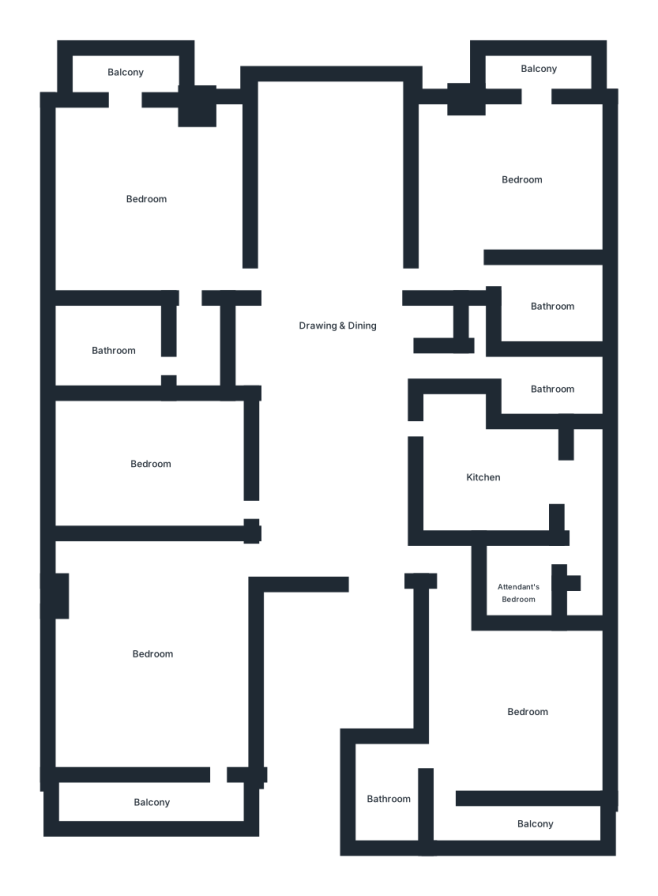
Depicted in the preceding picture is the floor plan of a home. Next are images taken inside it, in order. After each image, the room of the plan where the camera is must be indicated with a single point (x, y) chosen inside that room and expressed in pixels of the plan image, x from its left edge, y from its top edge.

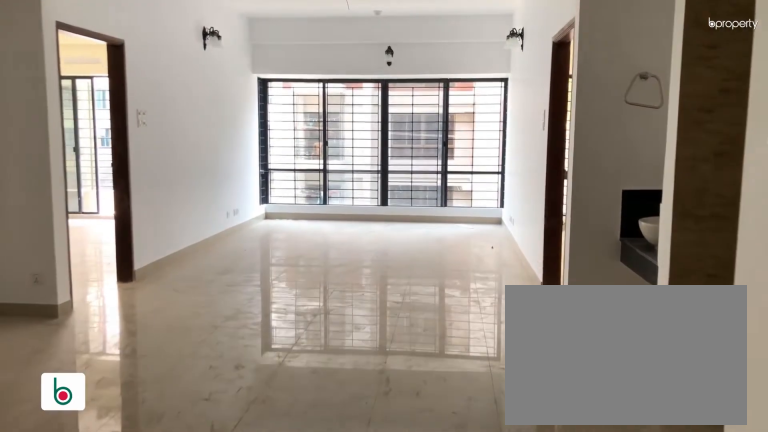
(330, 367)
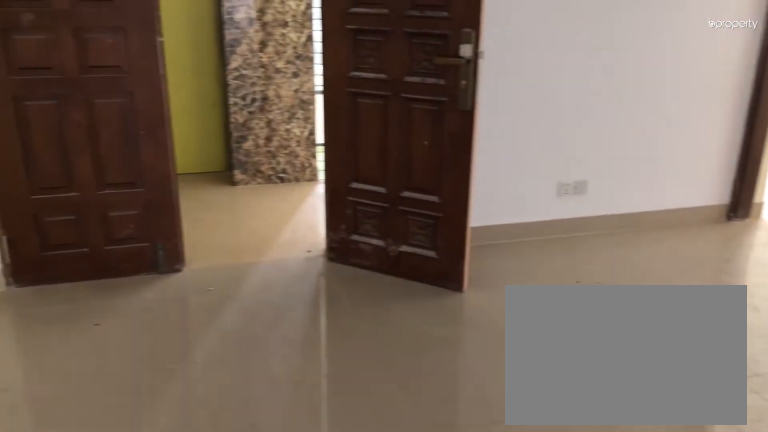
(330, 367)
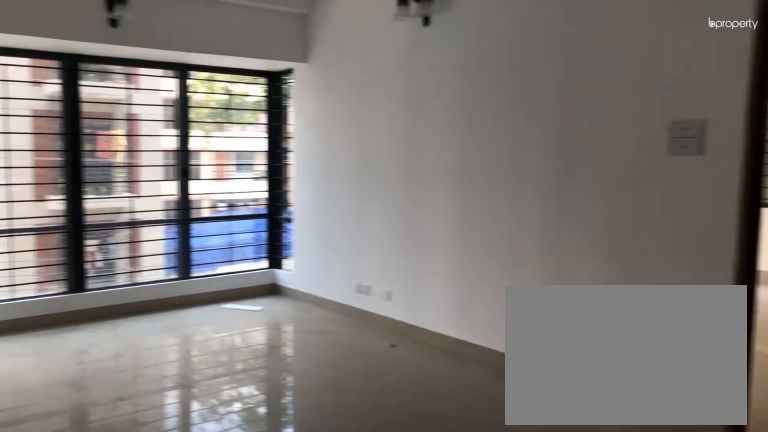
(327, 230)
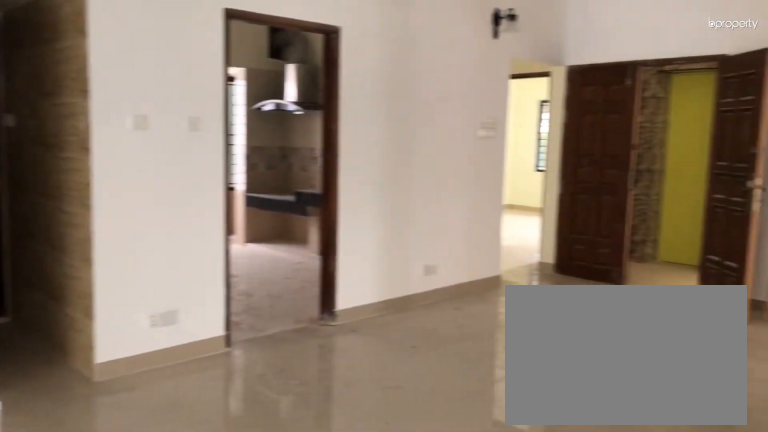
(333, 405)
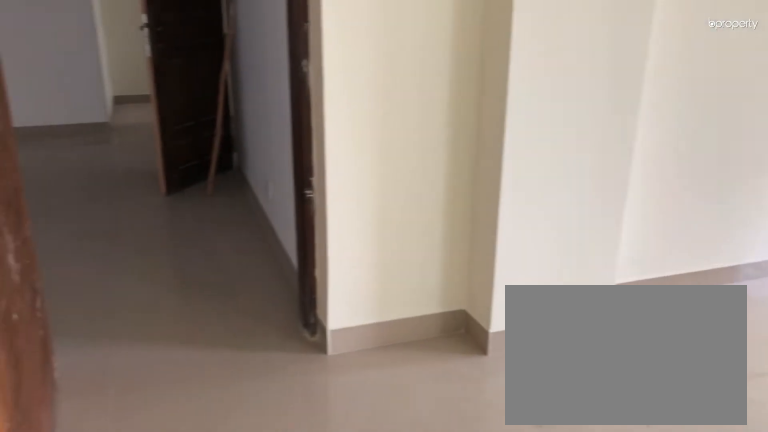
(152, 649)
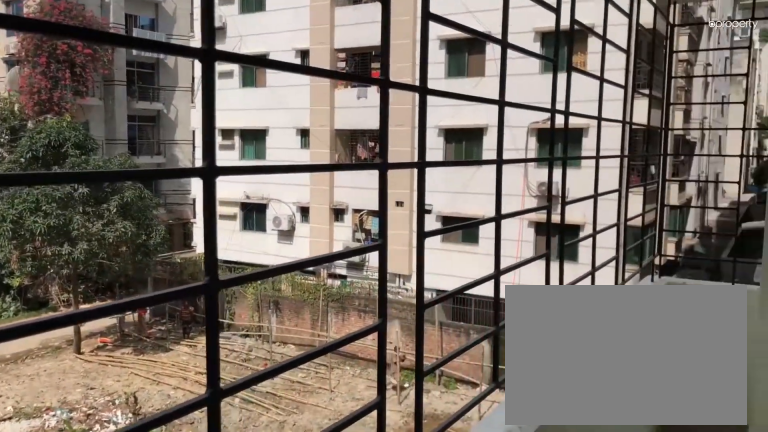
(148, 797)
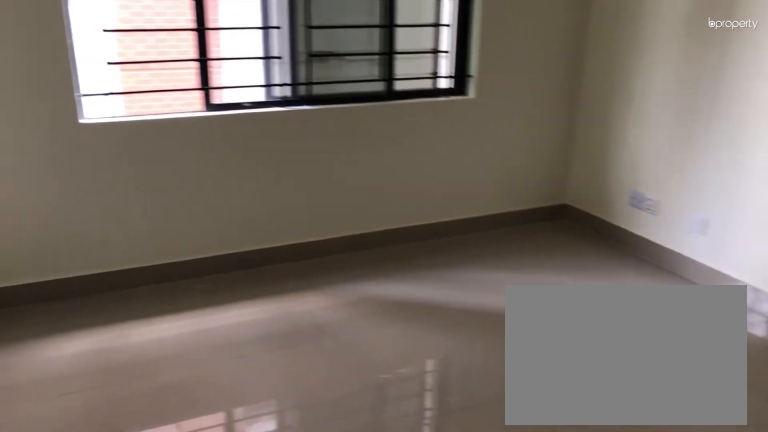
(147, 464)
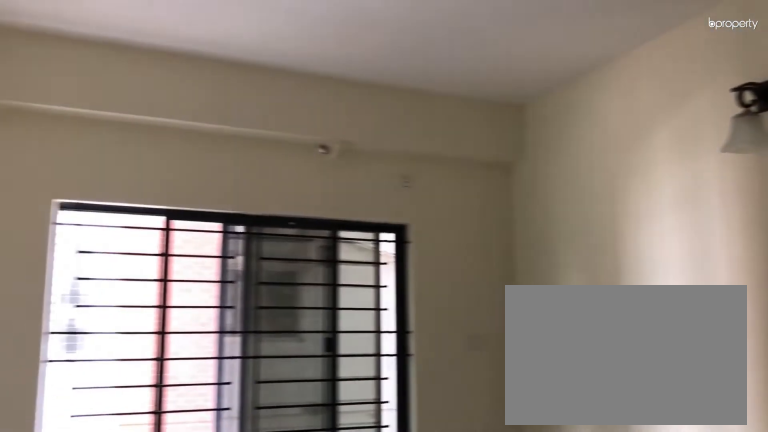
(147, 464)
